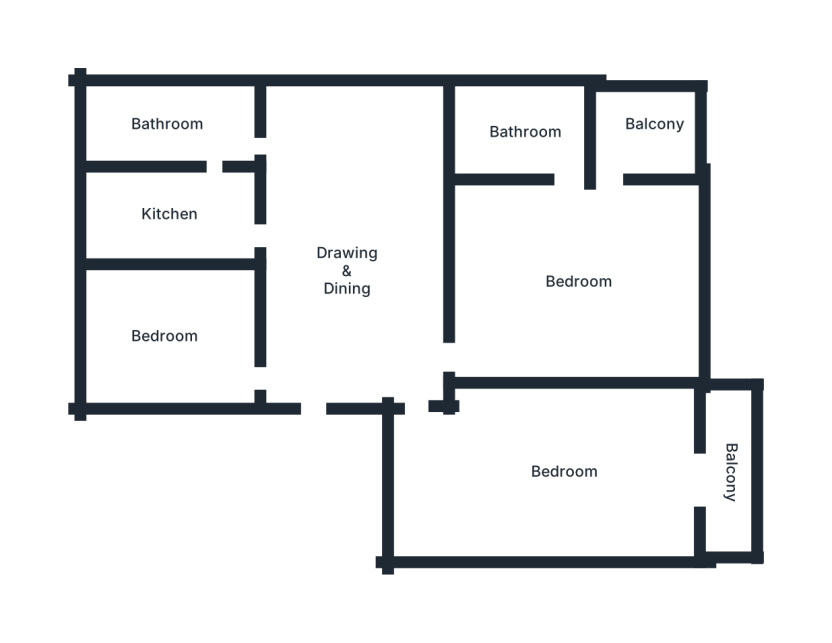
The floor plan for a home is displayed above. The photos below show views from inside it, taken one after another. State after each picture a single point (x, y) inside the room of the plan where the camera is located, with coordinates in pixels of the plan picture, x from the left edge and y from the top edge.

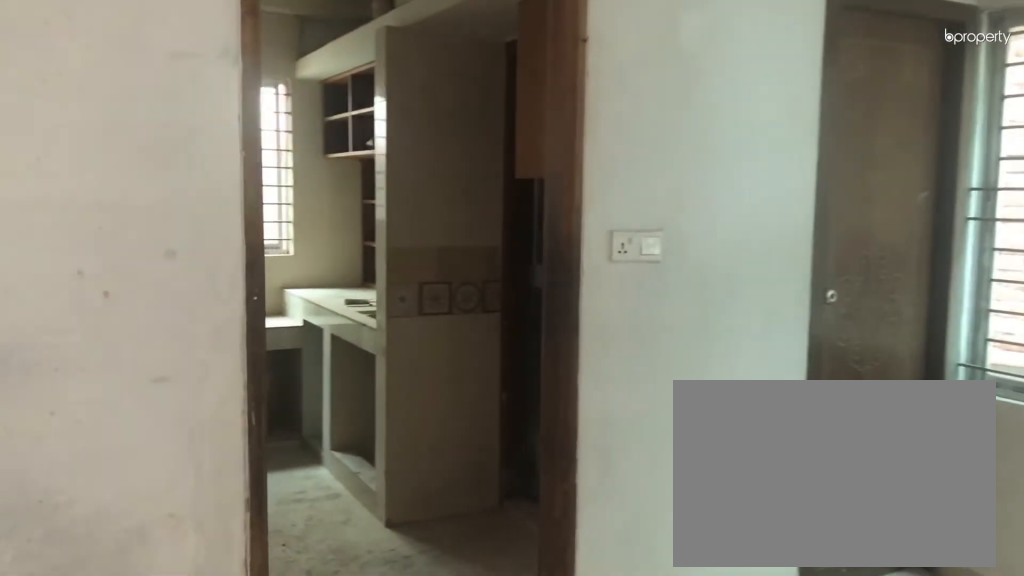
(354, 271)
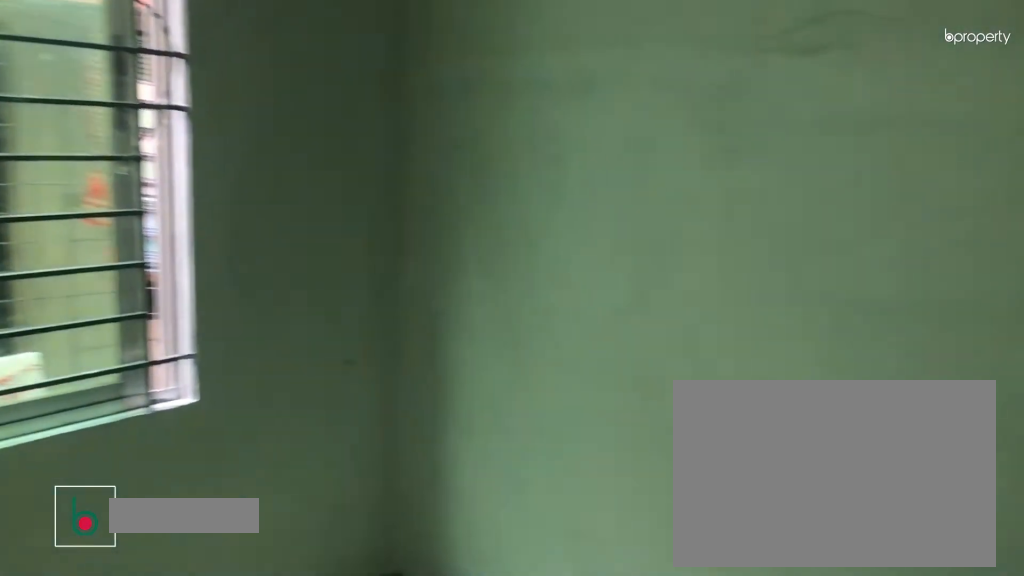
(164, 337)
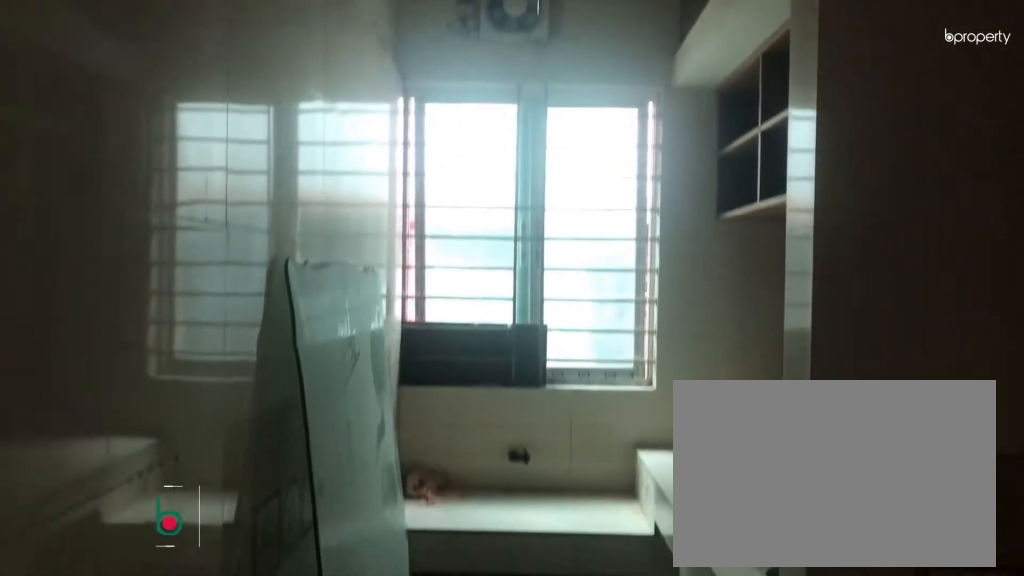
(178, 209)
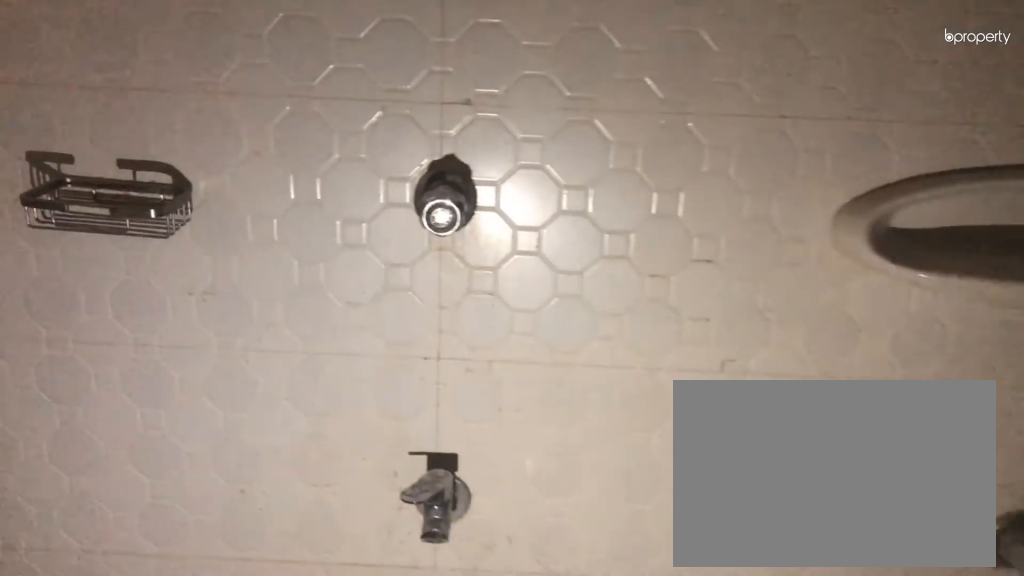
(169, 124)
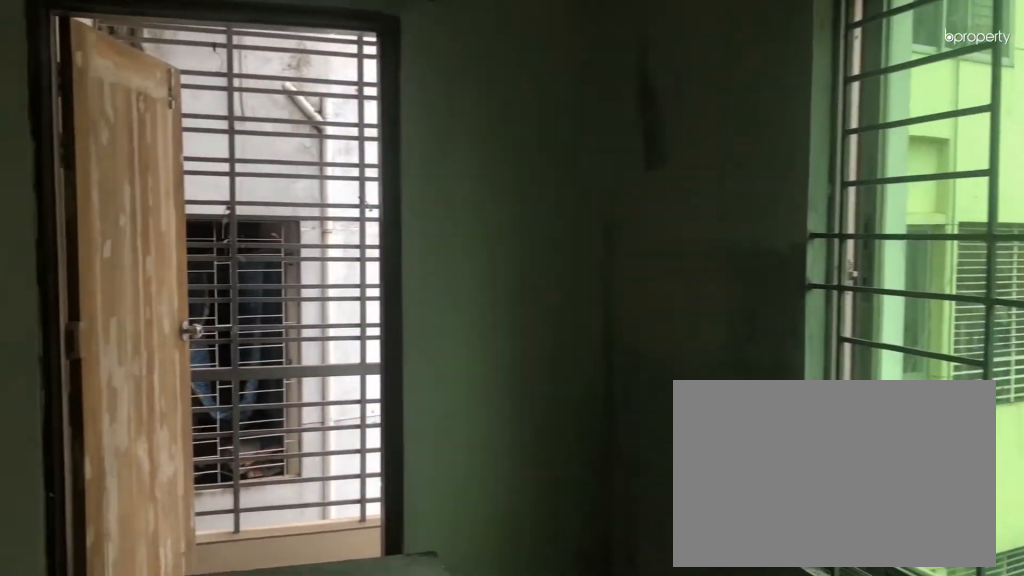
(582, 279)
